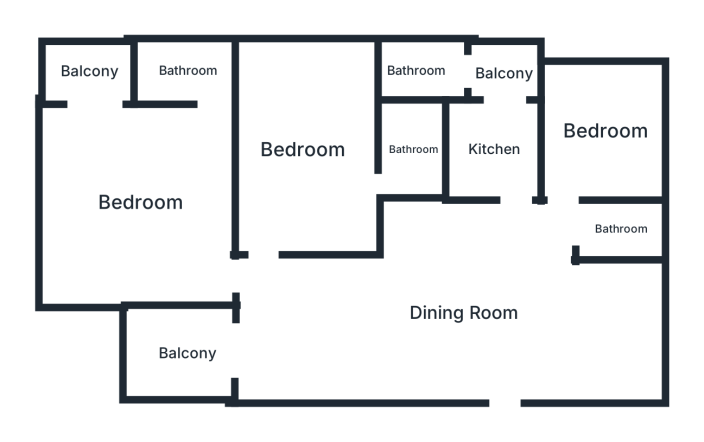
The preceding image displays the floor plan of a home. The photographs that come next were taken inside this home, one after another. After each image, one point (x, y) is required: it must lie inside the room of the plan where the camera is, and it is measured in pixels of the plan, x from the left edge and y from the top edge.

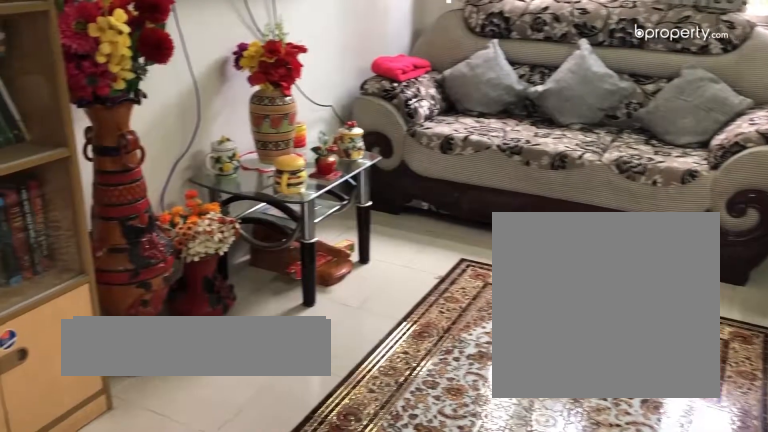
(479, 295)
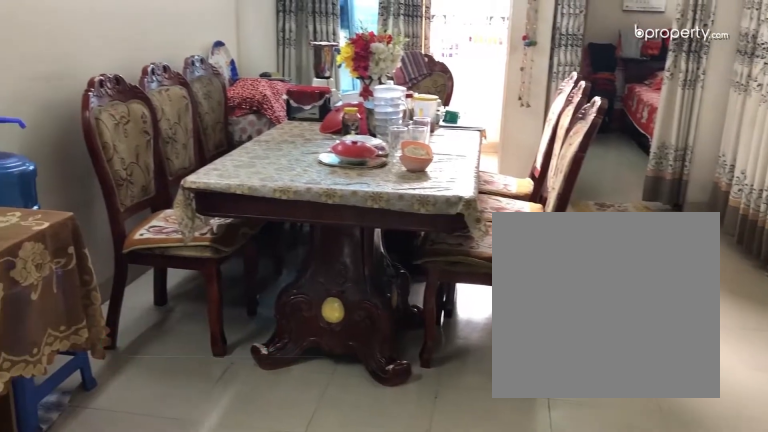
(479, 294)
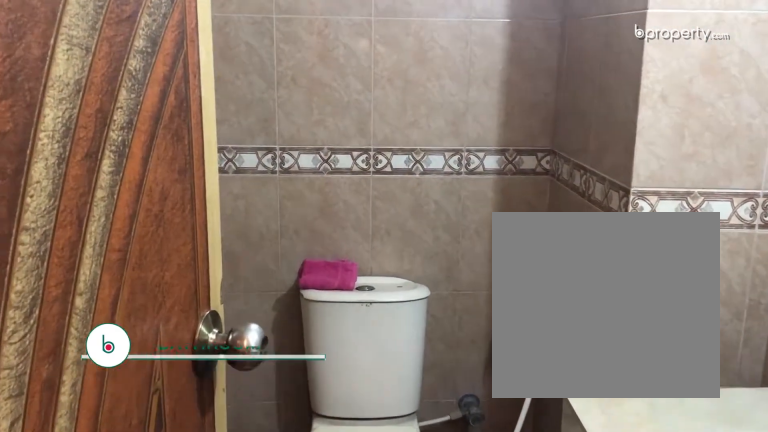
(618, 227)
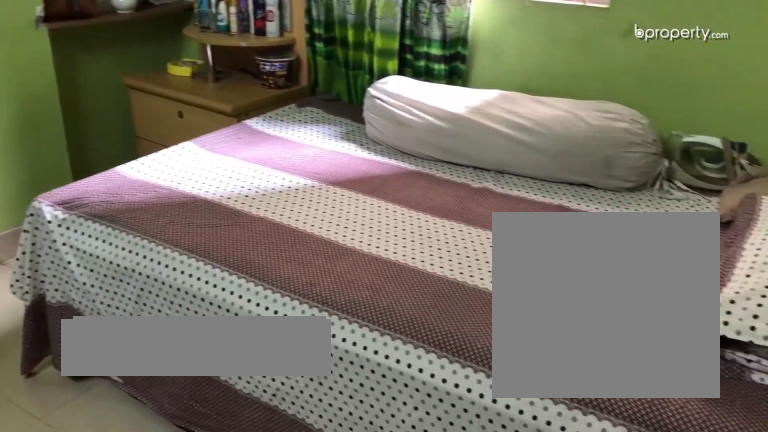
(603, 130)
